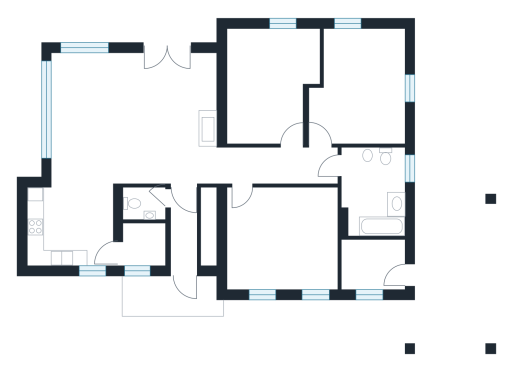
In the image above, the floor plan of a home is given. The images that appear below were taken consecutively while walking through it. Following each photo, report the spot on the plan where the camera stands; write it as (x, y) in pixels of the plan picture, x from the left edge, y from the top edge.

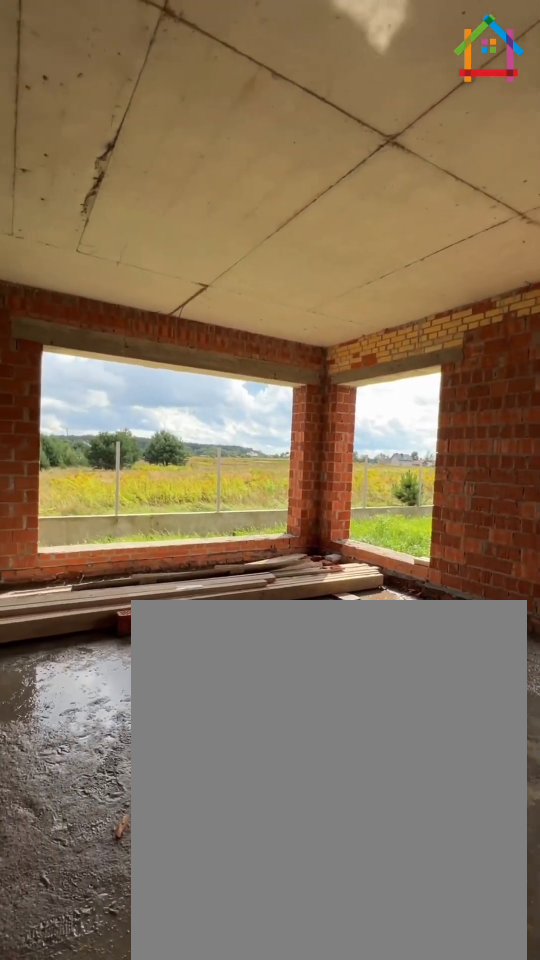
(141, 82)
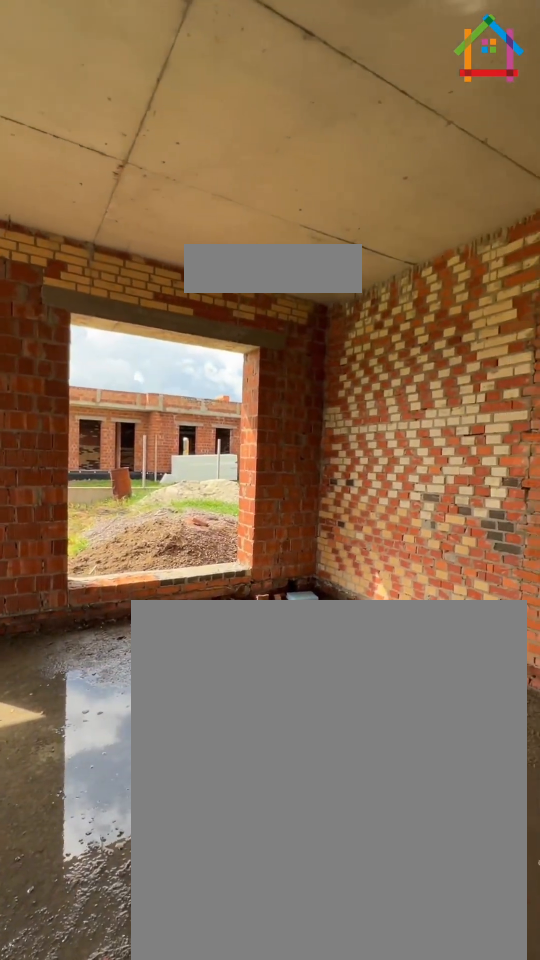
(82, 104)
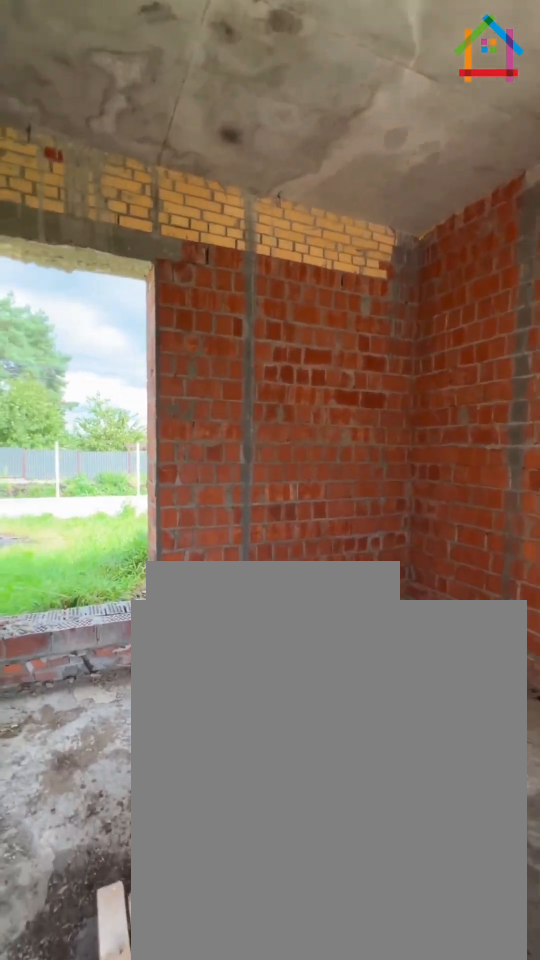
(82, 213)
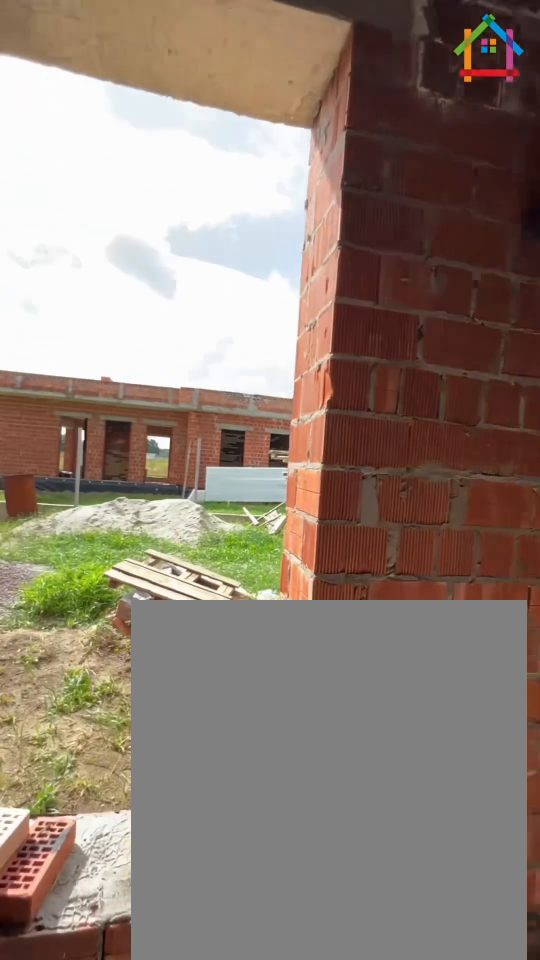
(295, 57)
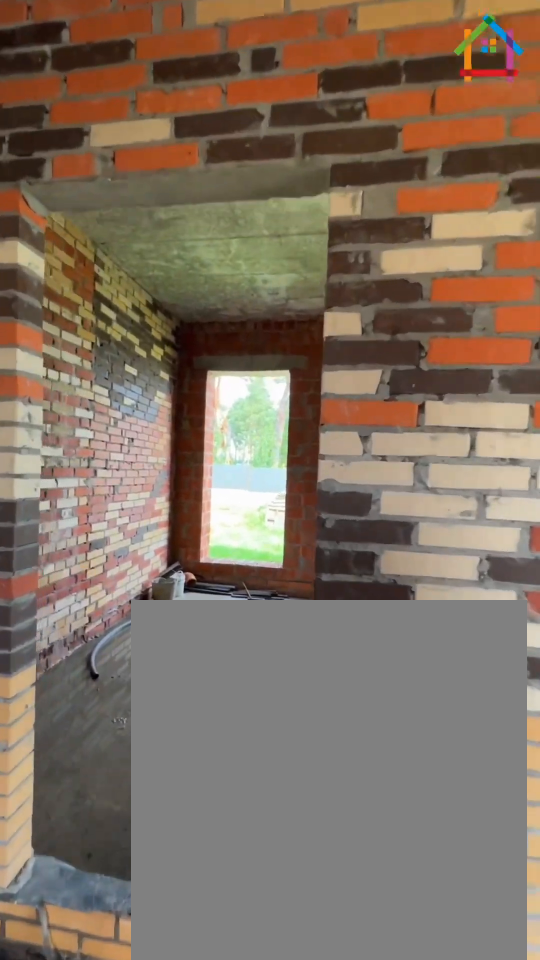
(251, 193)
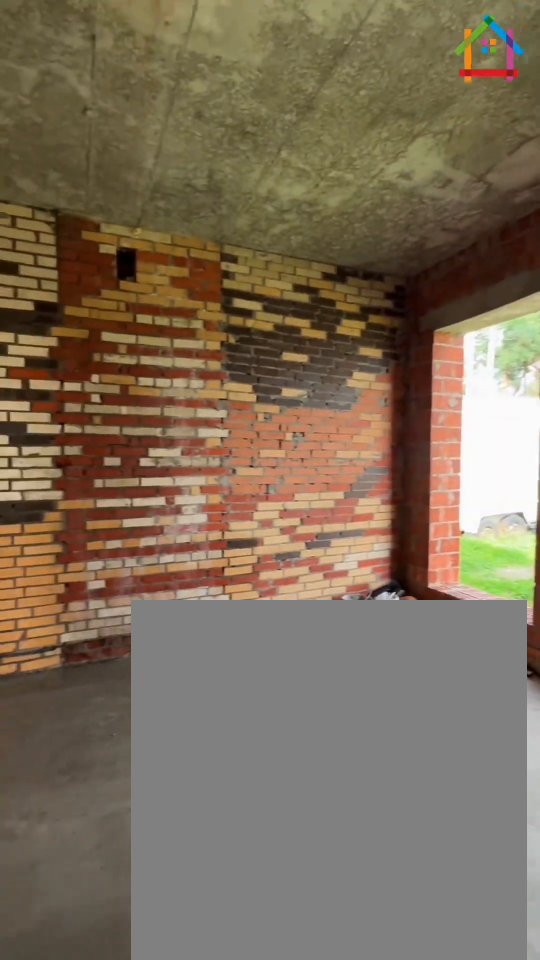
(293, 266)
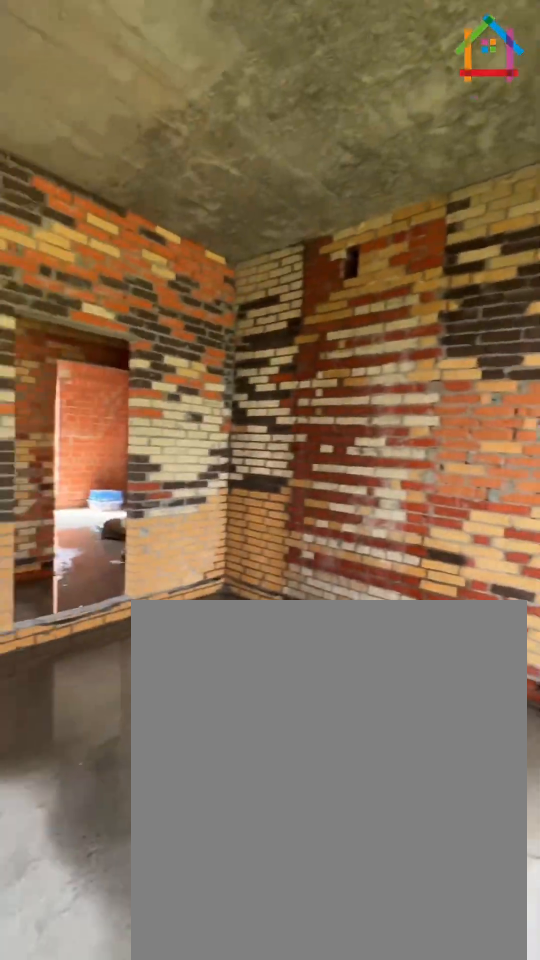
(257, 234)
